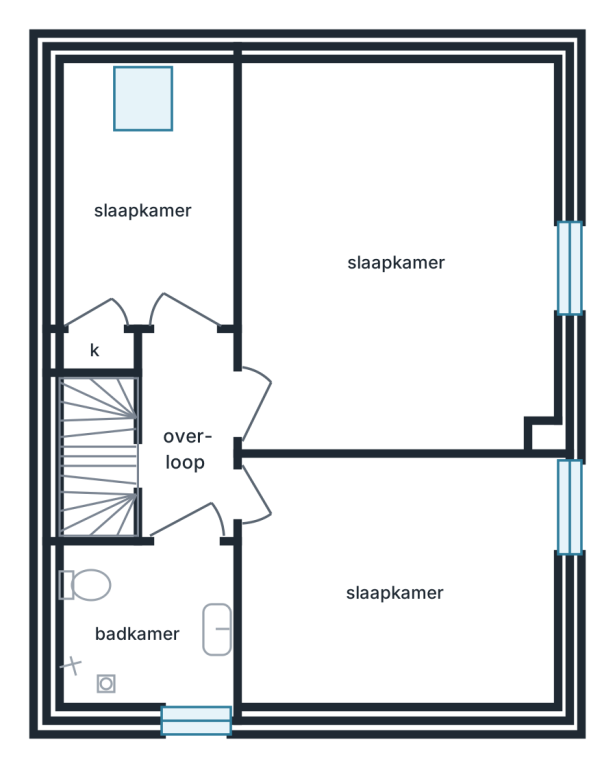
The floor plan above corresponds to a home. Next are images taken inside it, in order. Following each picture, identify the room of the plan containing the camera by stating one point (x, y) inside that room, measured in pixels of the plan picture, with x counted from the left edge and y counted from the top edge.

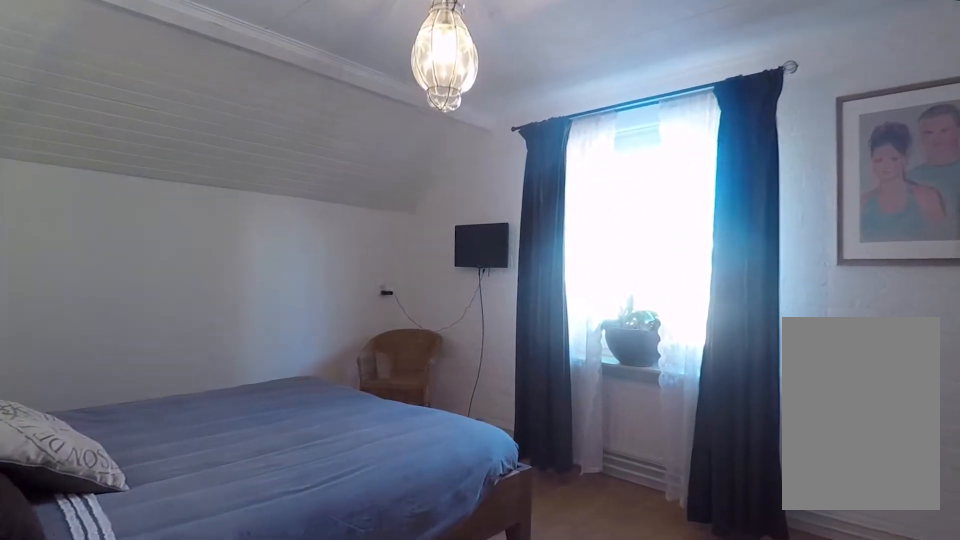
(400, 126)
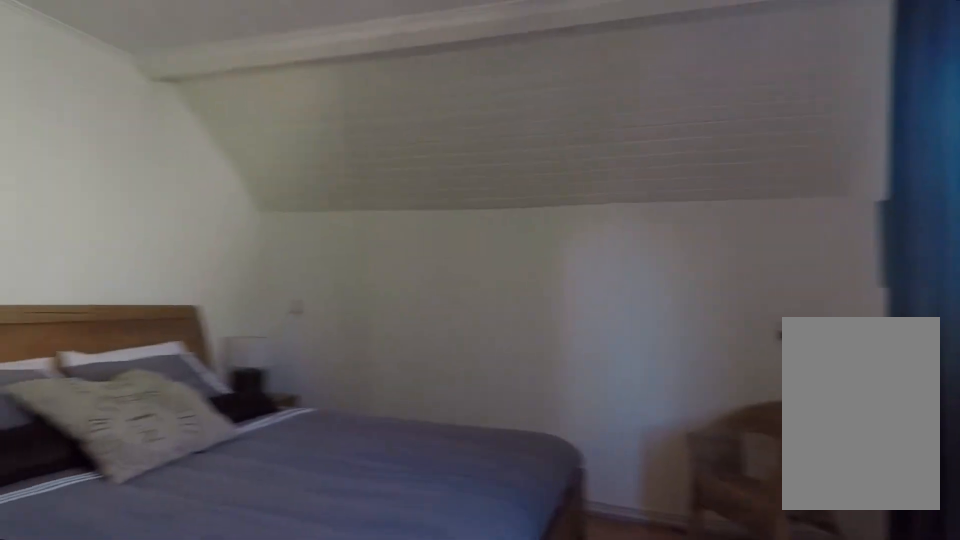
(400, 126)
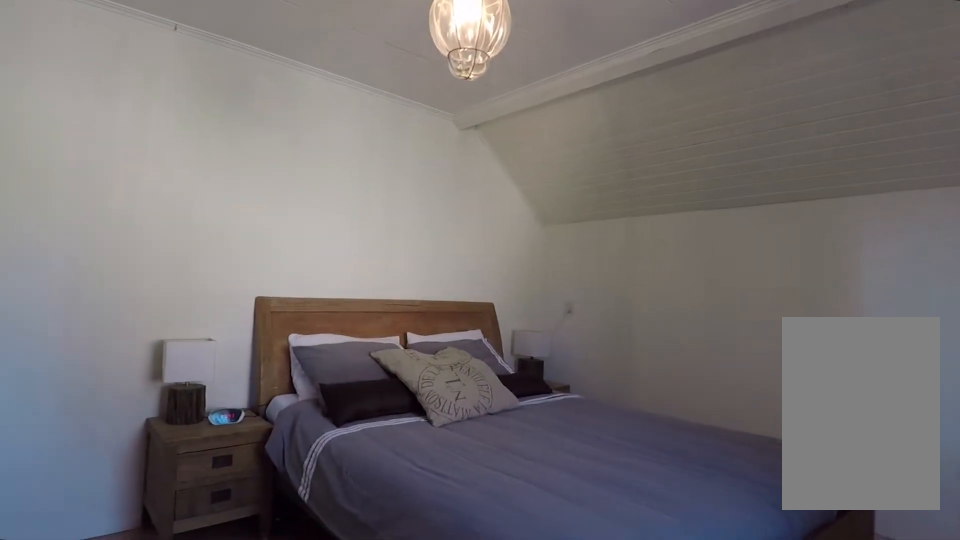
(400, 126)
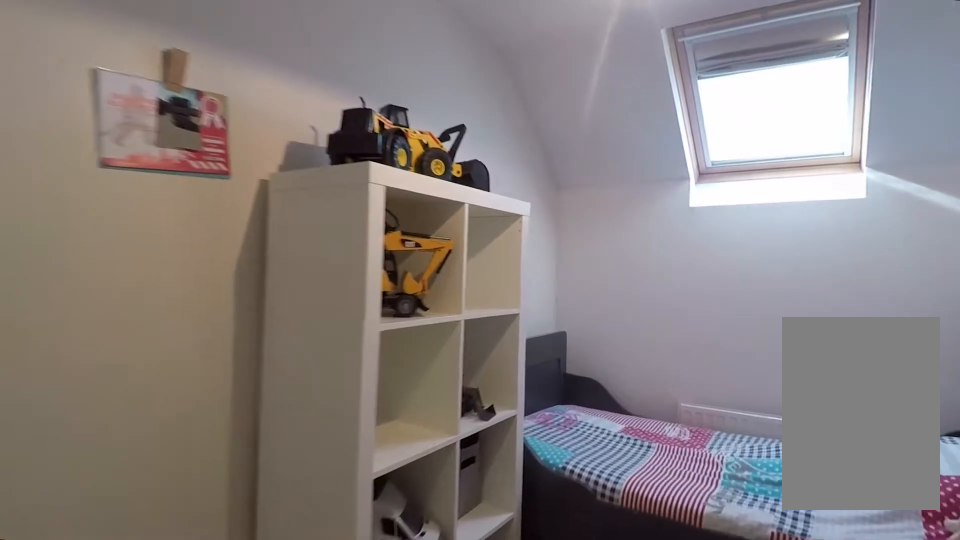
(136, 174)
